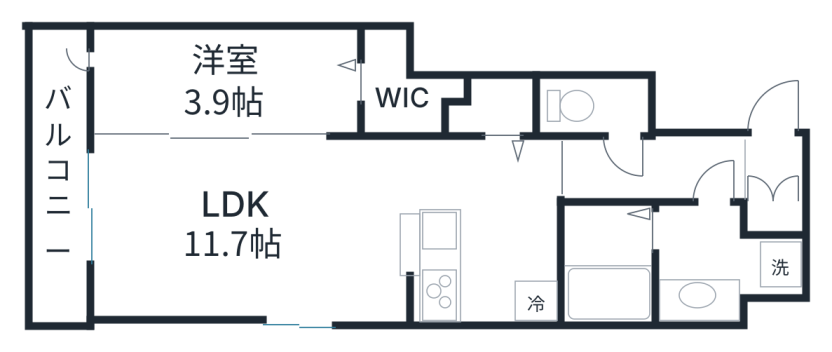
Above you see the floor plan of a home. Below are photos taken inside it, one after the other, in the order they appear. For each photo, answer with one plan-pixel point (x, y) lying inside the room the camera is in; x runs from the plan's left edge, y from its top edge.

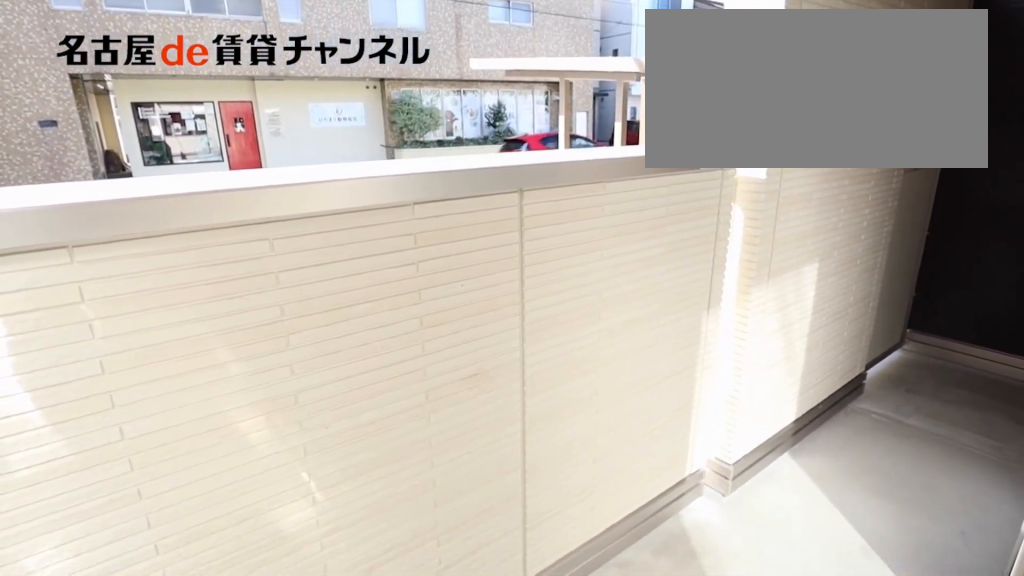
(62, 178)
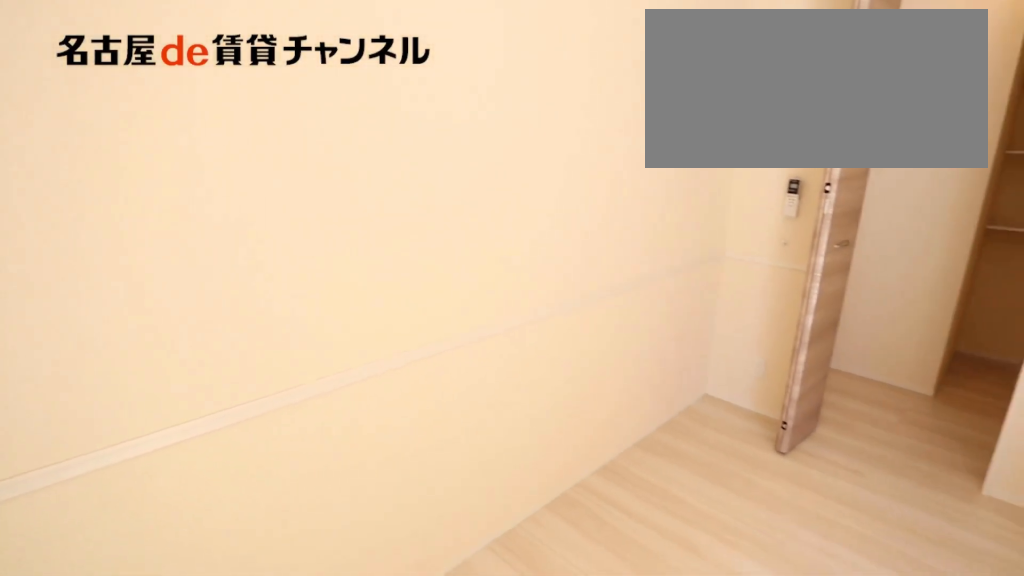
(226, 83)
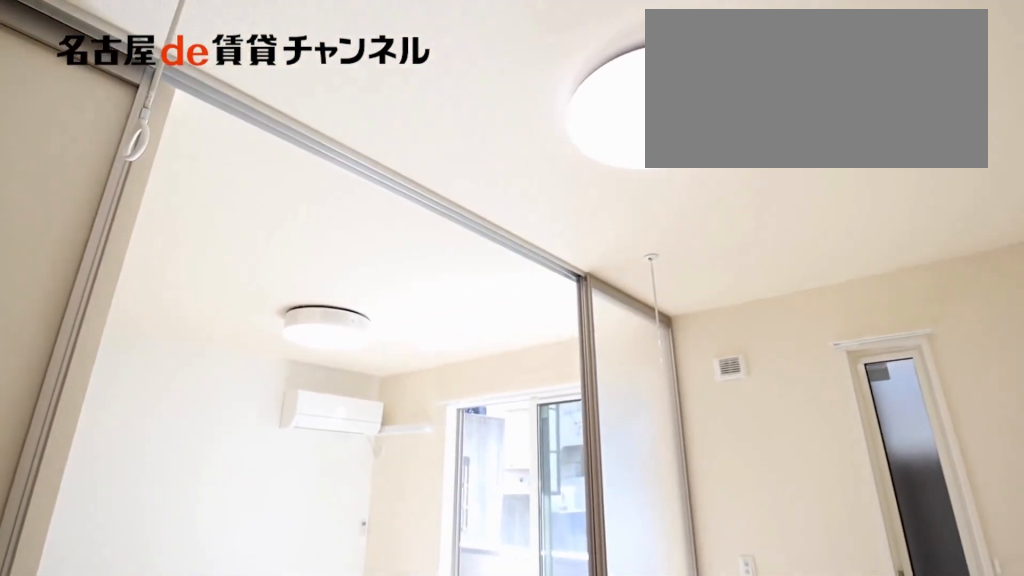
(226, 83)
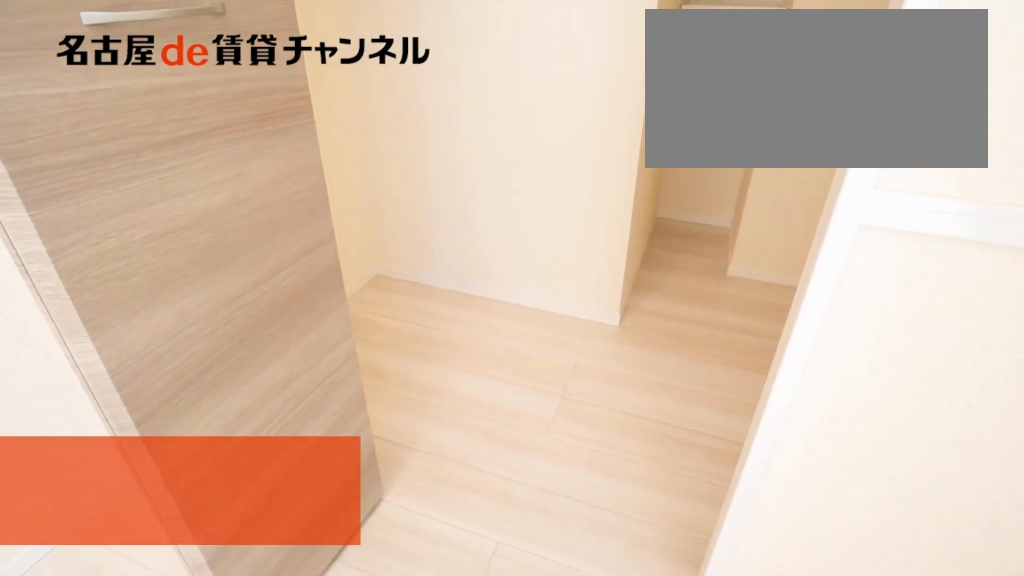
(400, 92)
